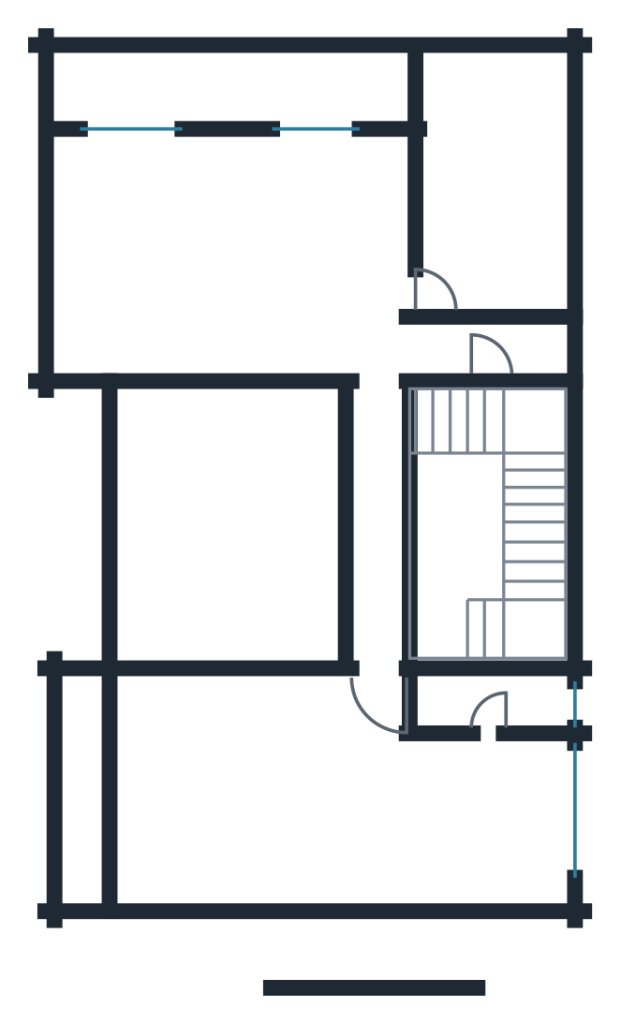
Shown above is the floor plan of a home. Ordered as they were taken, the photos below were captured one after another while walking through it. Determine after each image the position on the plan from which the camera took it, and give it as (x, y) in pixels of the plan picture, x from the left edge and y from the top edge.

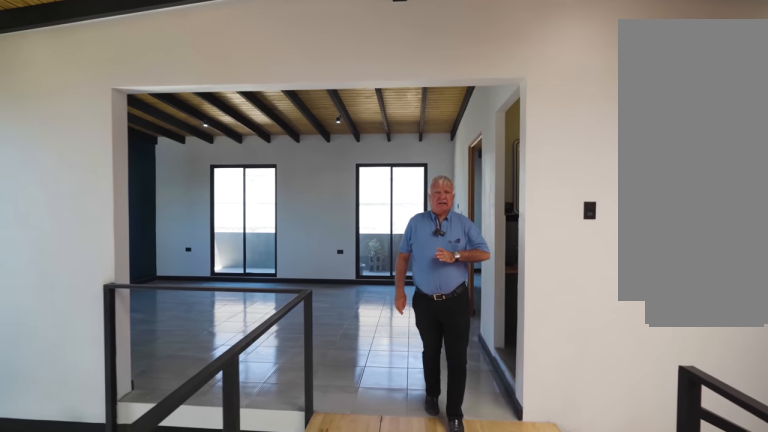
(387, 377)
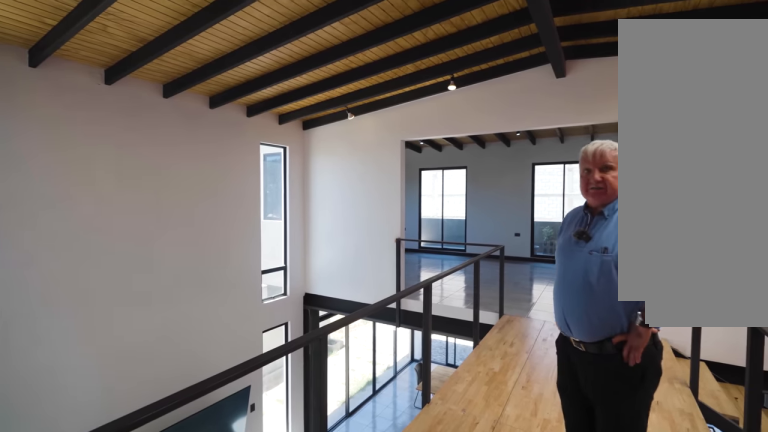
(366, 633)
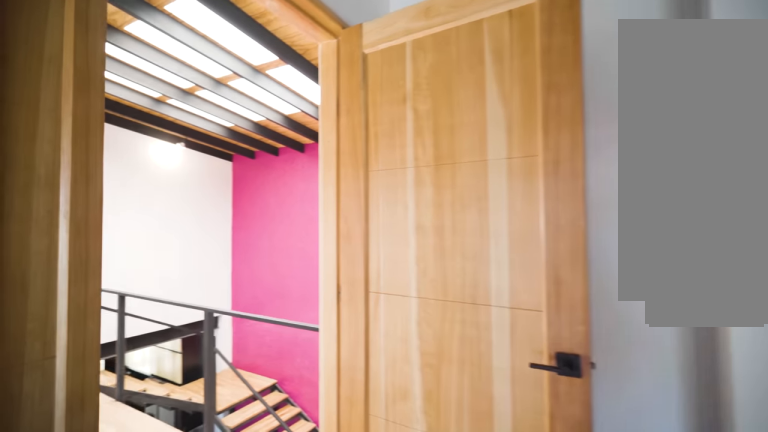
(350, 780)
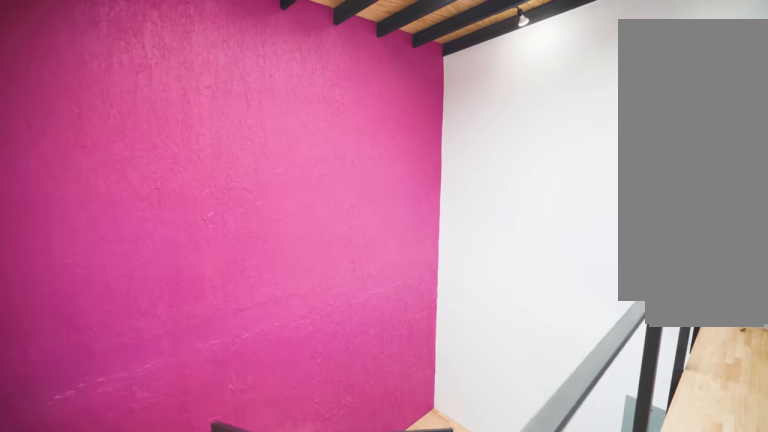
(391, 490)
